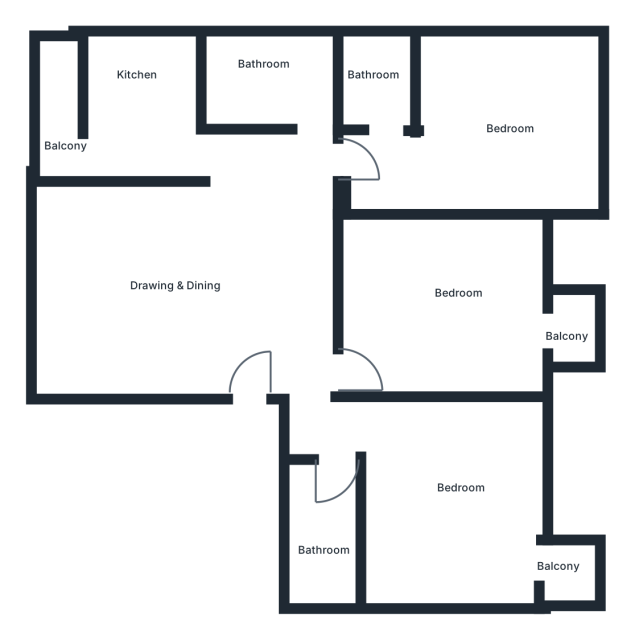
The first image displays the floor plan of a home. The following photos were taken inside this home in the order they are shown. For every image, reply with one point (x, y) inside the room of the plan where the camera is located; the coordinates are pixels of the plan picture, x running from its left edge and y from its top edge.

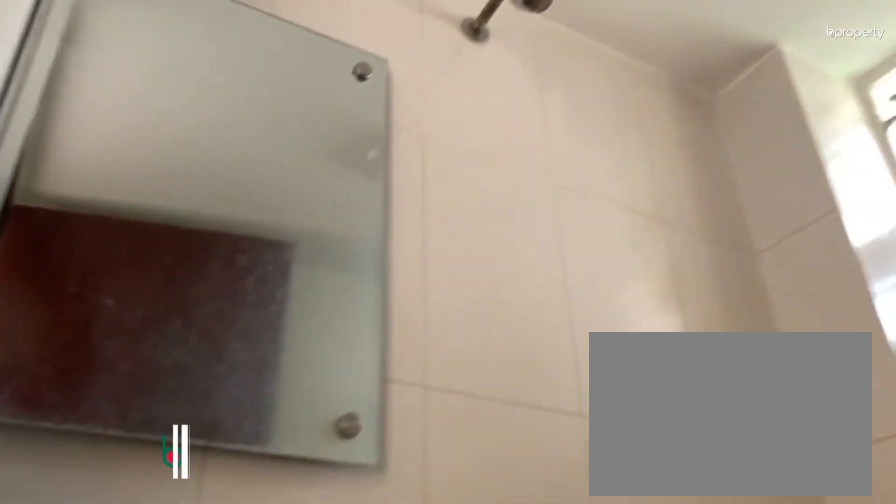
(383, 92)
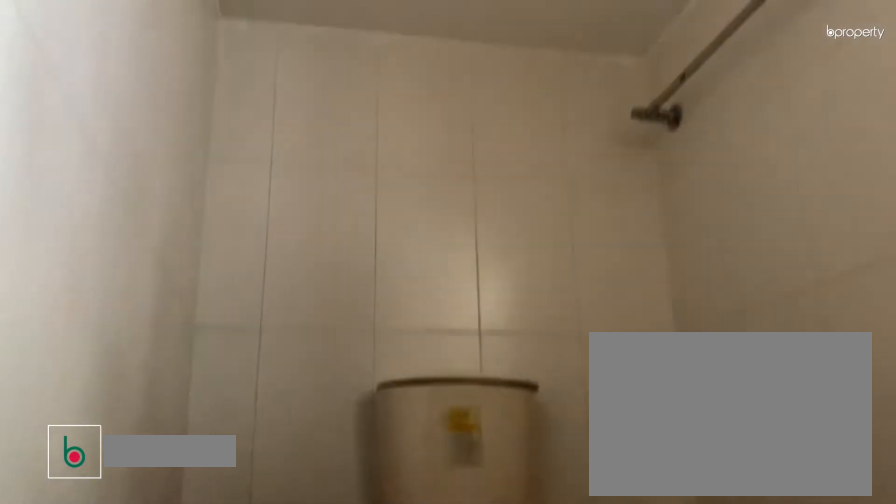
(290, 79)
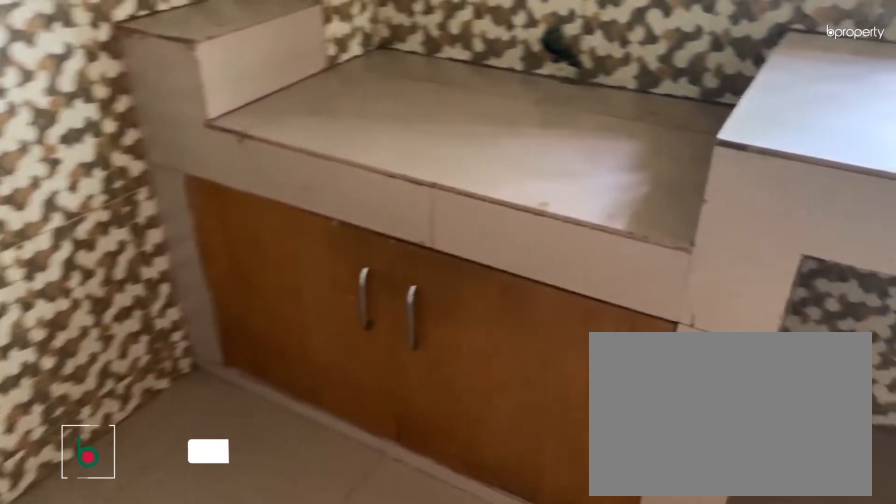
(145, 97)
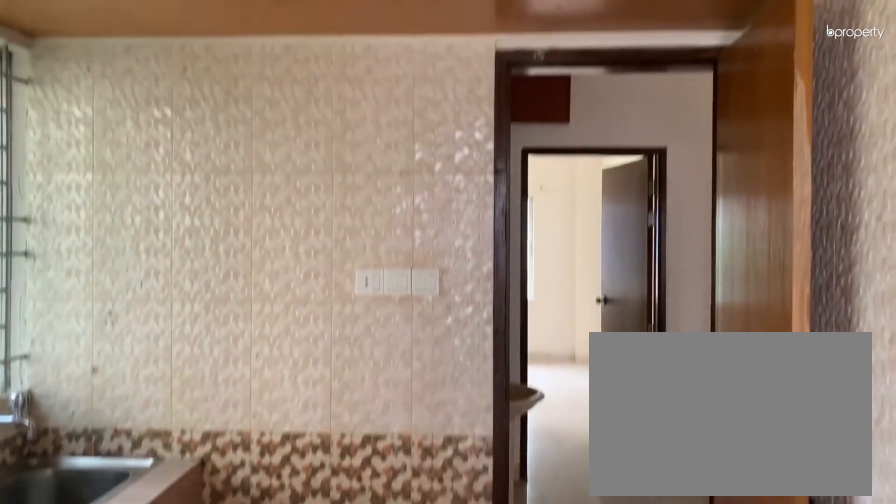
(145, 97)
